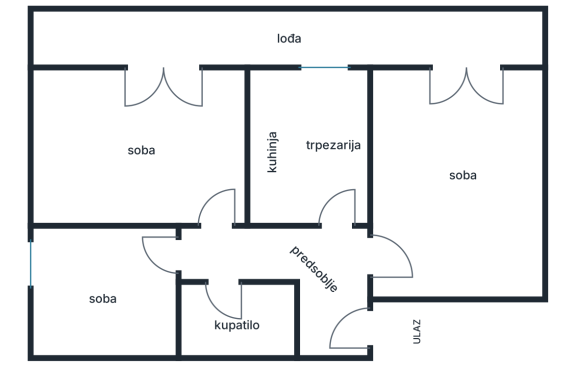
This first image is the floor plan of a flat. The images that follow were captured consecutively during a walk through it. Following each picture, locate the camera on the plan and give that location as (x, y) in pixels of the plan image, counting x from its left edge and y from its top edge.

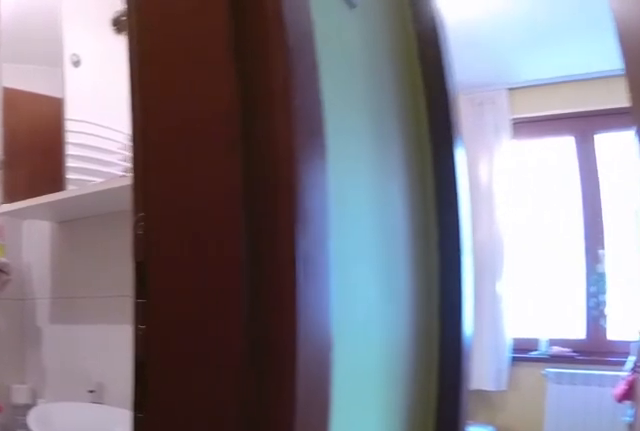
(233, 259)
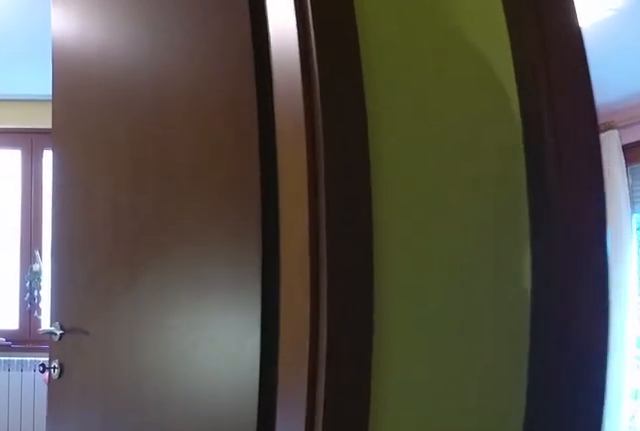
(222, 252)
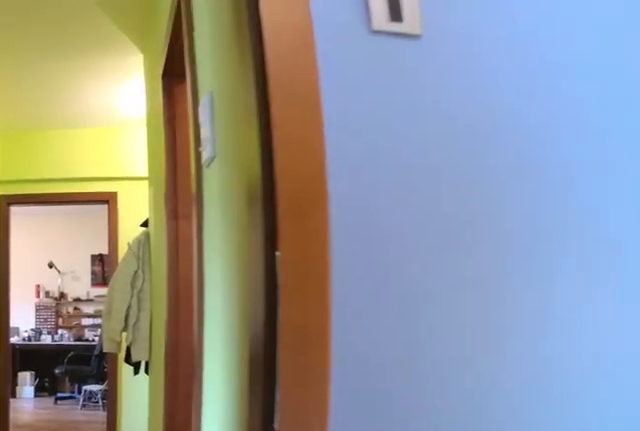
(138, 253)
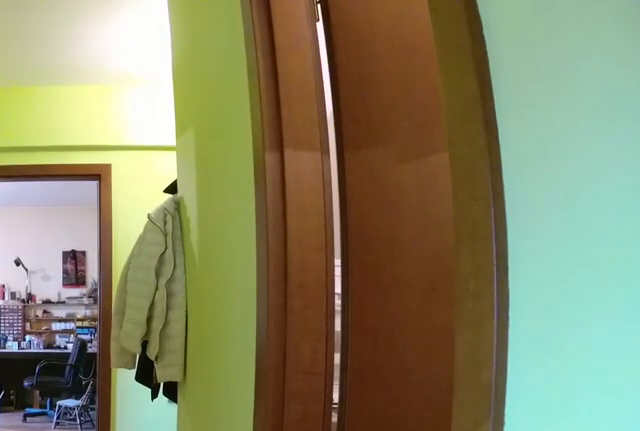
(178, 254)
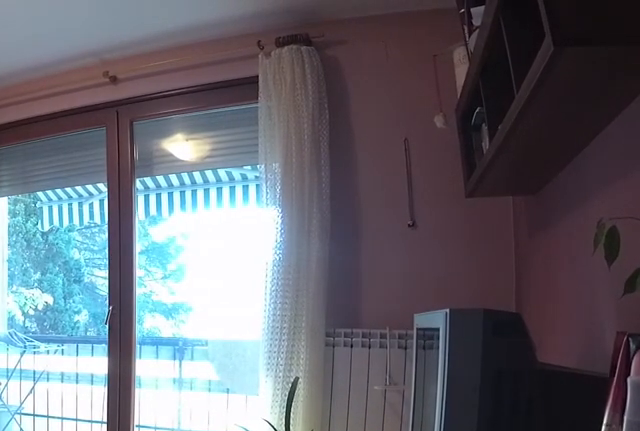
(204, 236)
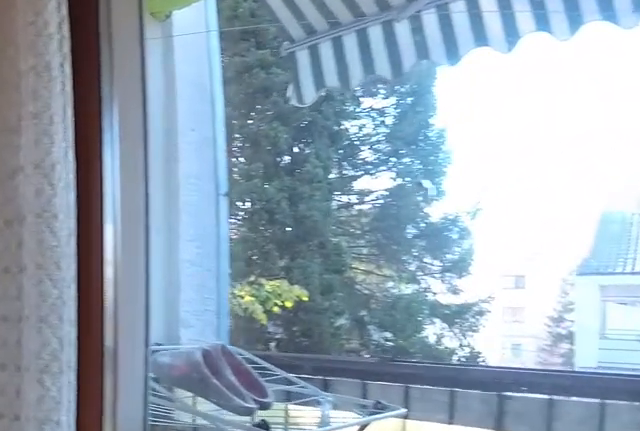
(89, 115)
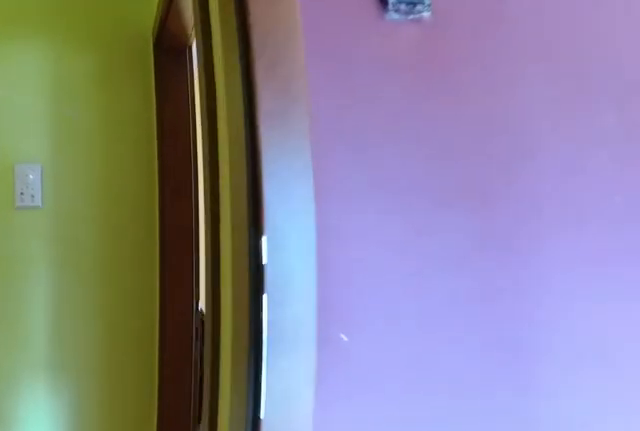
(200, 179)
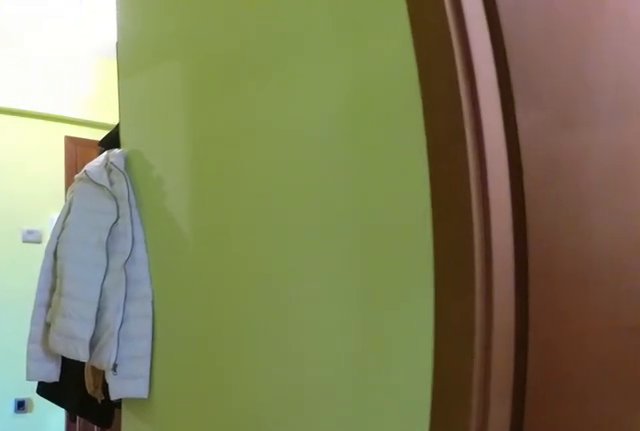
(222, 255)
